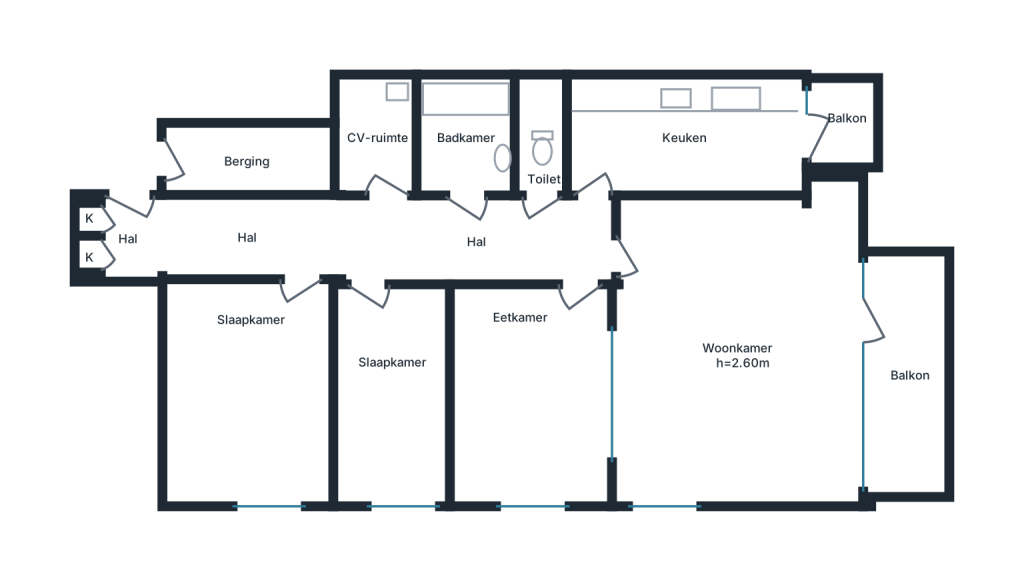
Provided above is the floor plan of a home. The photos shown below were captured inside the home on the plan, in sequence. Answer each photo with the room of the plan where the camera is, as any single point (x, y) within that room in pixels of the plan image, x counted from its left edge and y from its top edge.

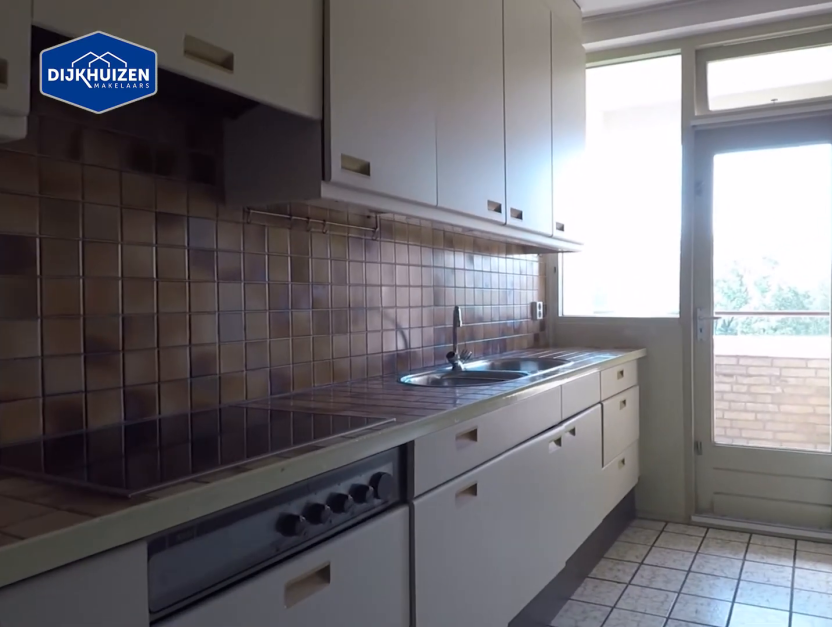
(685, 136)
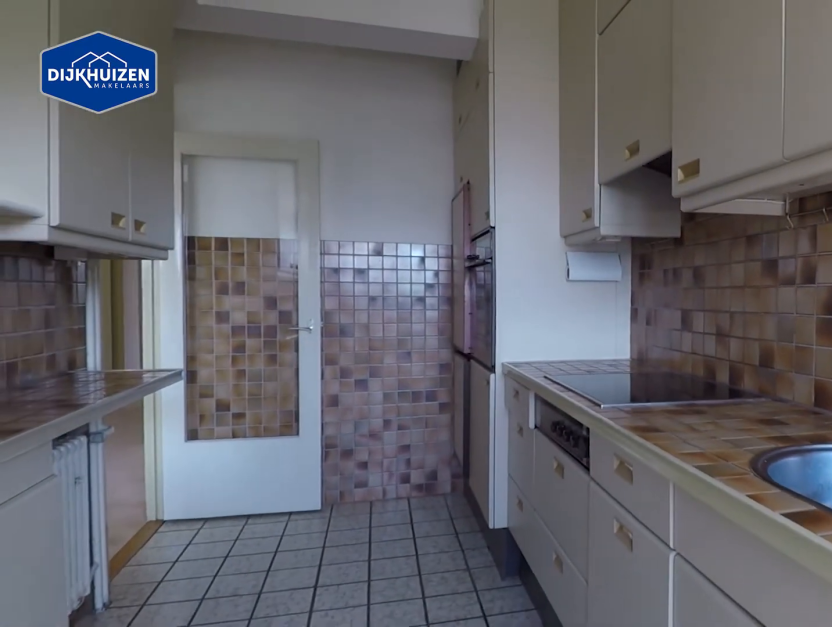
(685, 136)
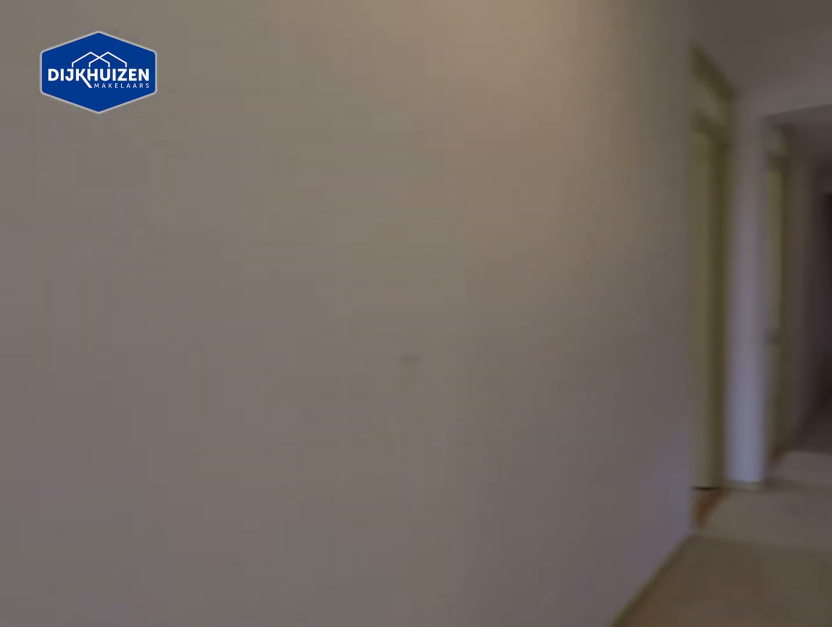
(370, 239)
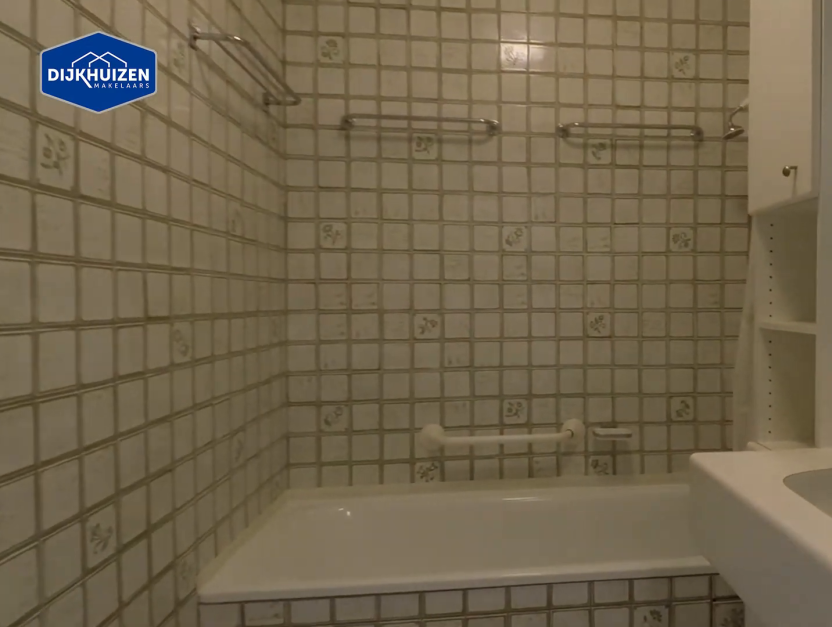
(467, 135)
